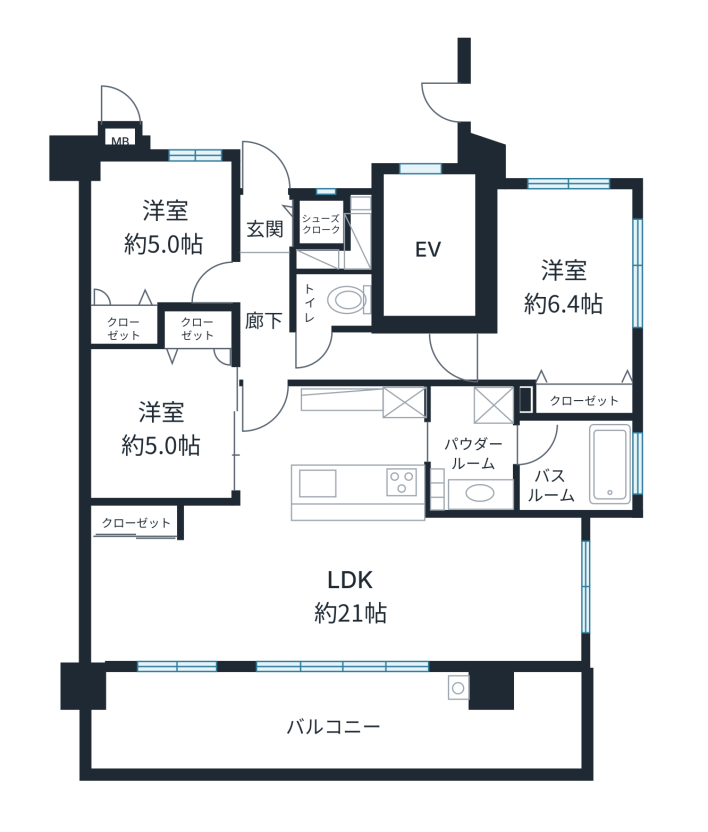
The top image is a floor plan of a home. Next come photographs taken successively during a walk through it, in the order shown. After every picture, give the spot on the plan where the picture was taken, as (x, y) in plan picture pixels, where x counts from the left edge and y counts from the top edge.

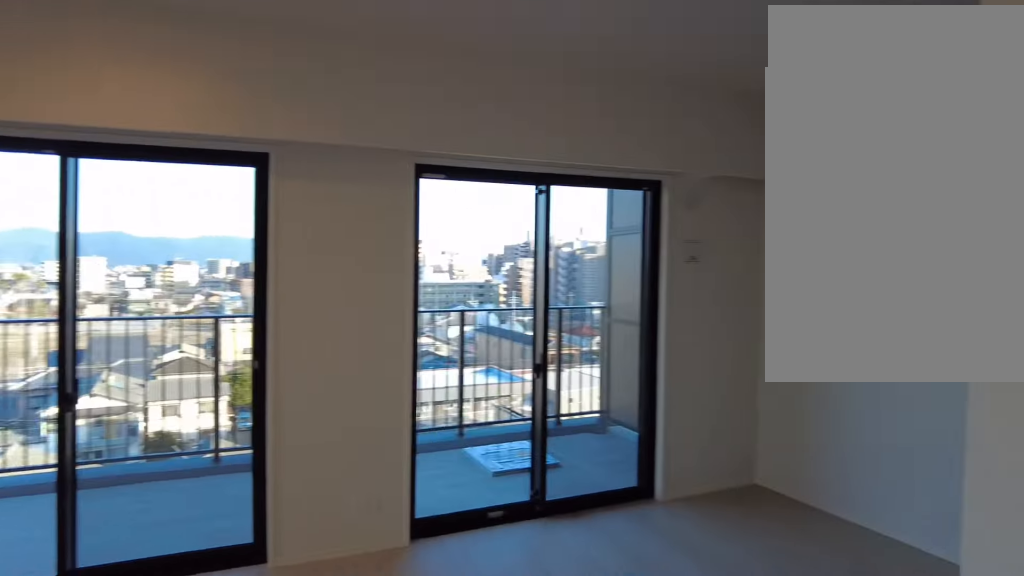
(297, 585)
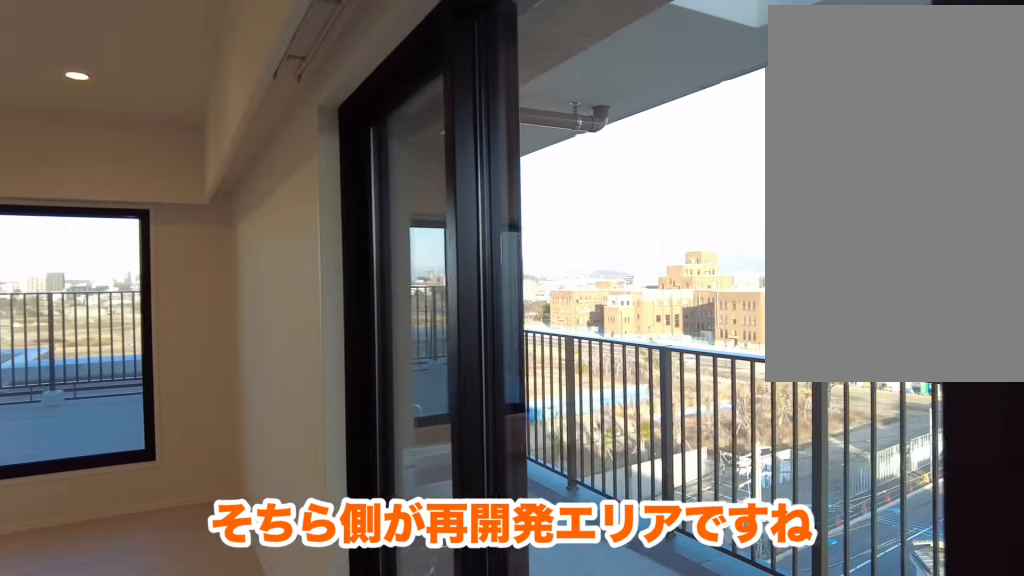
(278, 643)
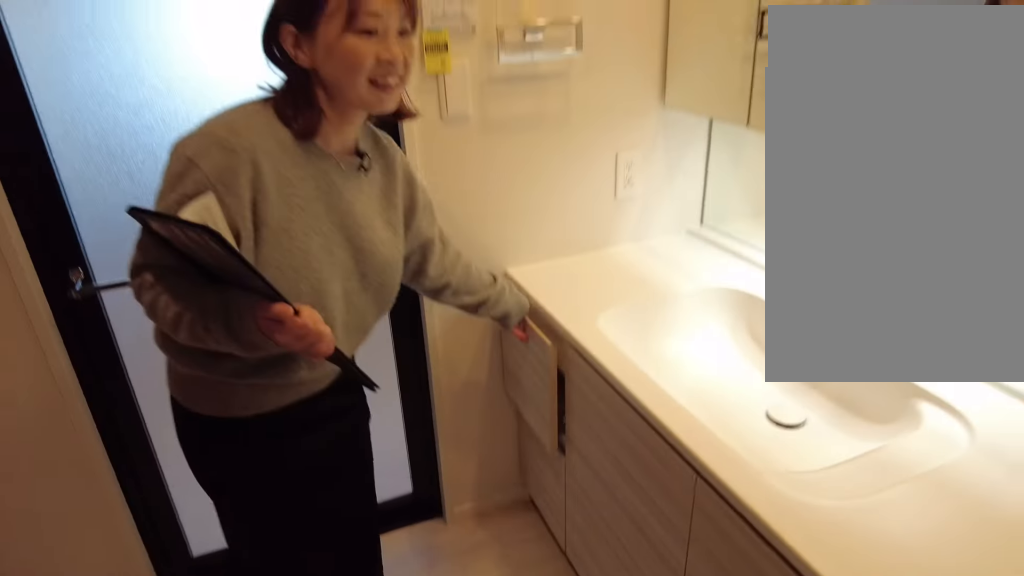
(475, 455)
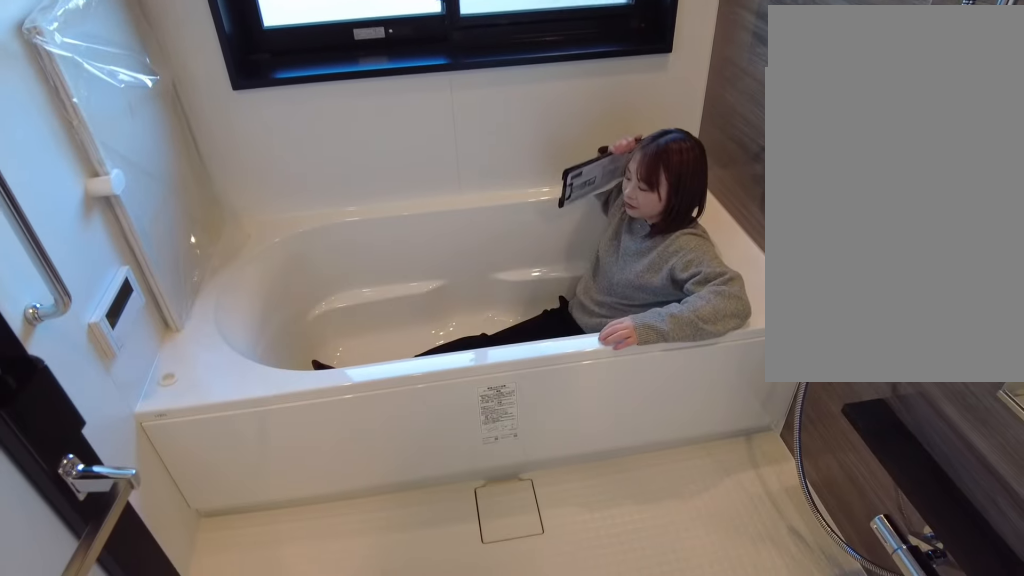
(560, 486)
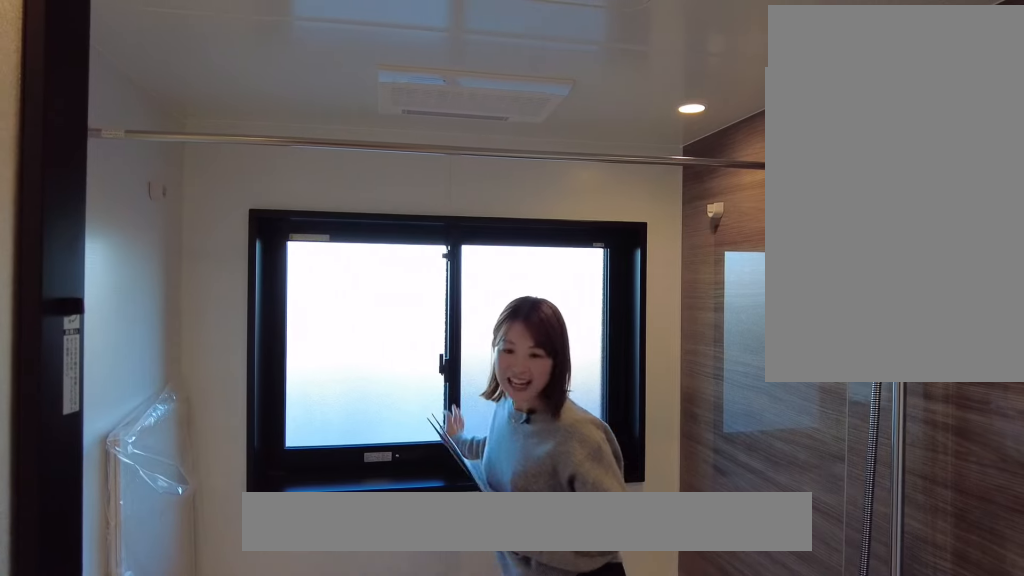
(557, 493)
